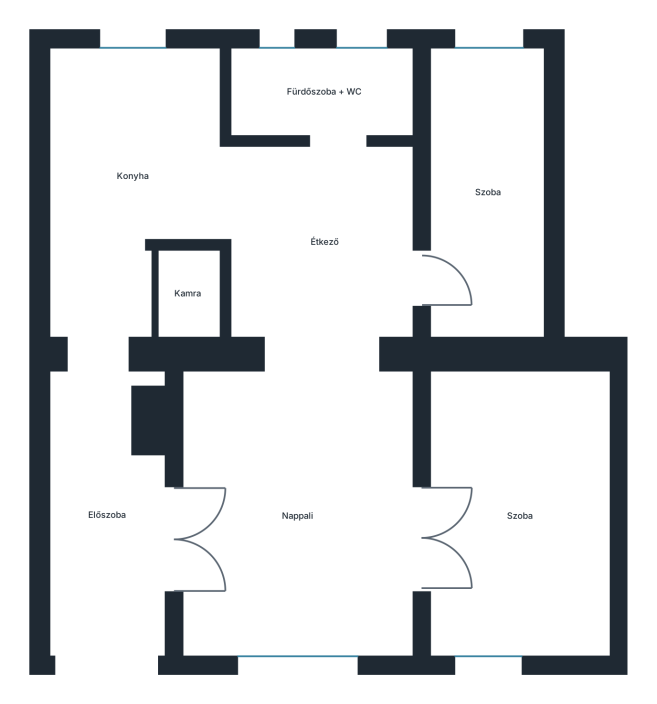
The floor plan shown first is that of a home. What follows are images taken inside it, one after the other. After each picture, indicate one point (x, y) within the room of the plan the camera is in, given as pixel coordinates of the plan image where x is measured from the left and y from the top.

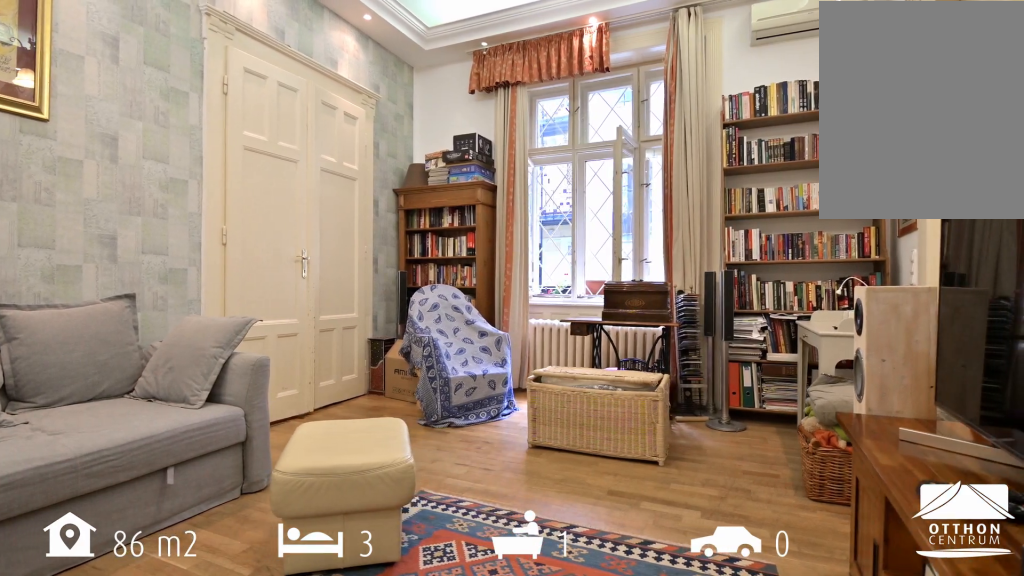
(304, 513)
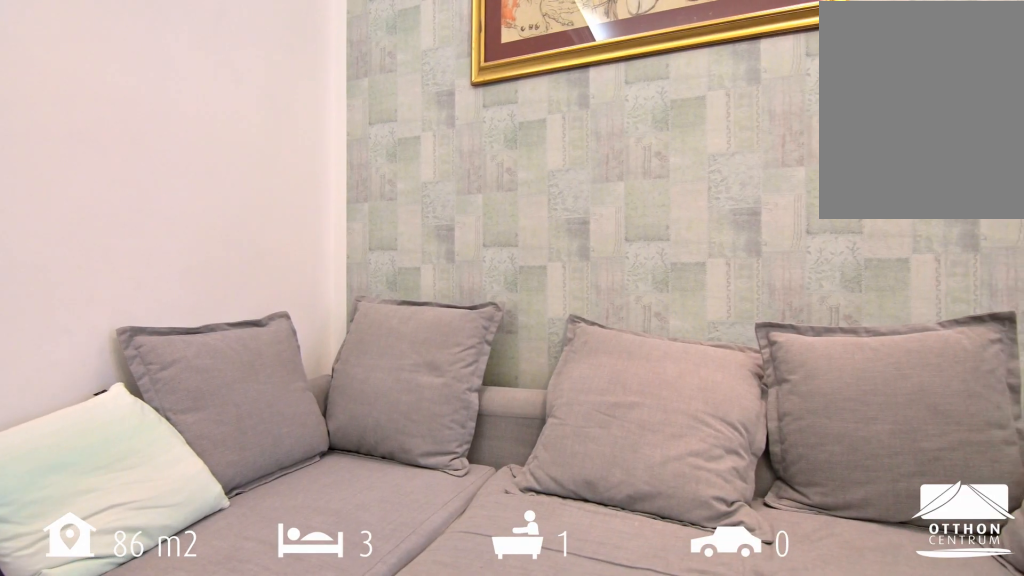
(304, 513)
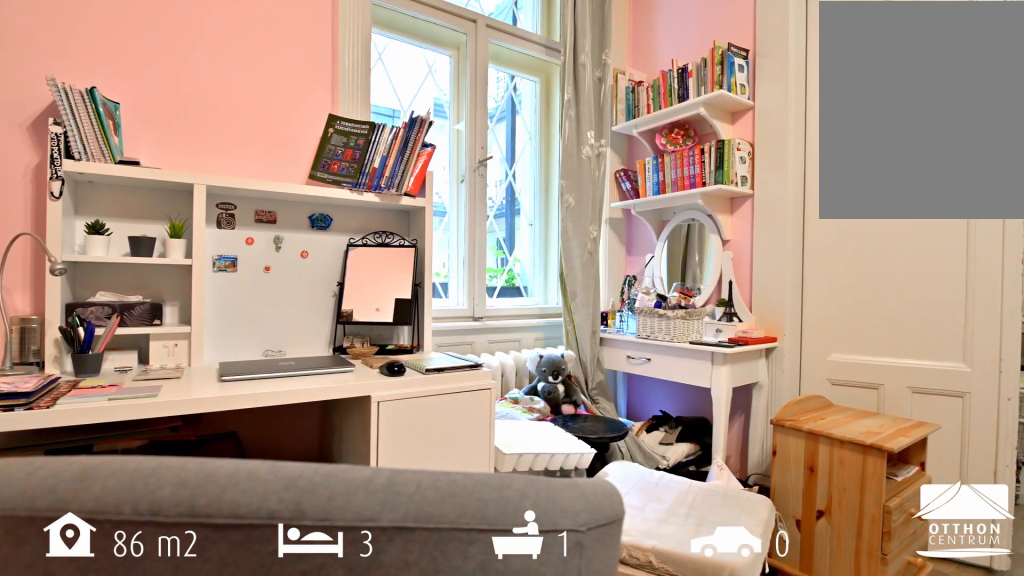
(505, 513)
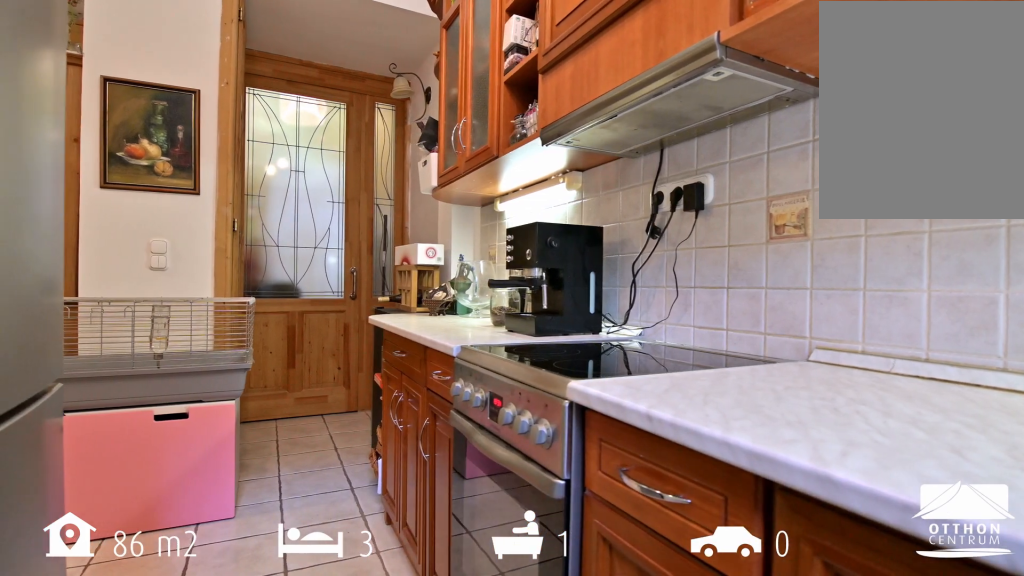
(136, 182)
